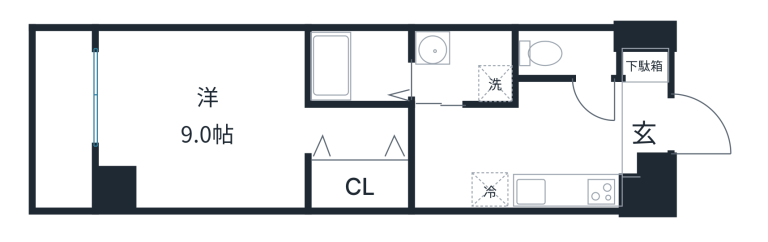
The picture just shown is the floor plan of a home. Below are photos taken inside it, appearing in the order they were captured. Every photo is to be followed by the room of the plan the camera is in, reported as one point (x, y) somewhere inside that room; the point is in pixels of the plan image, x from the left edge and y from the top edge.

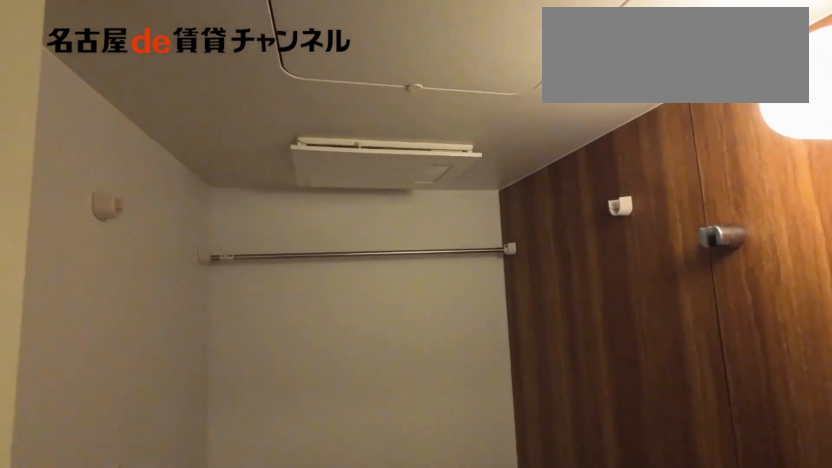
(359, 65)
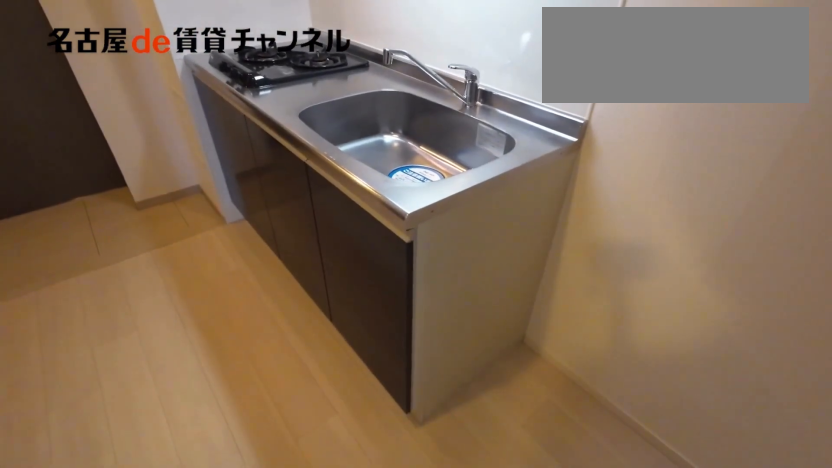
(548, 189)
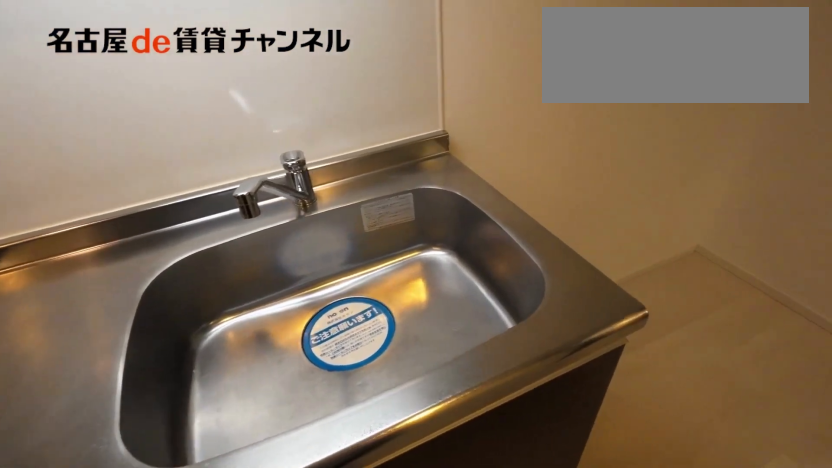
(548, 189)
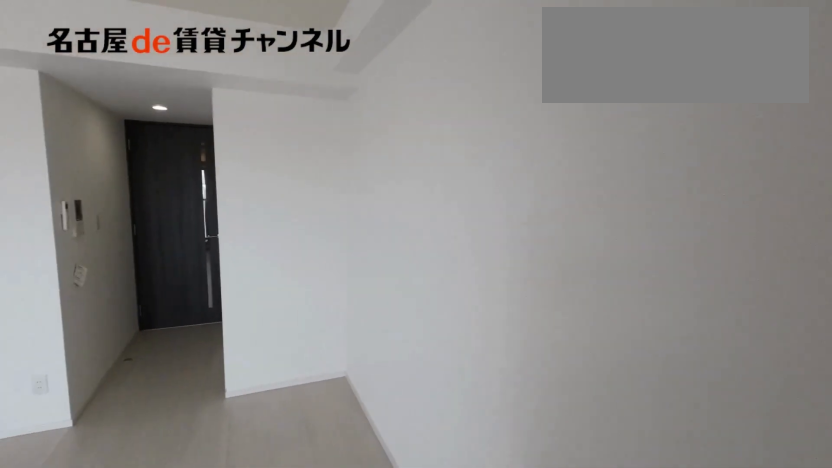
(198, 119)
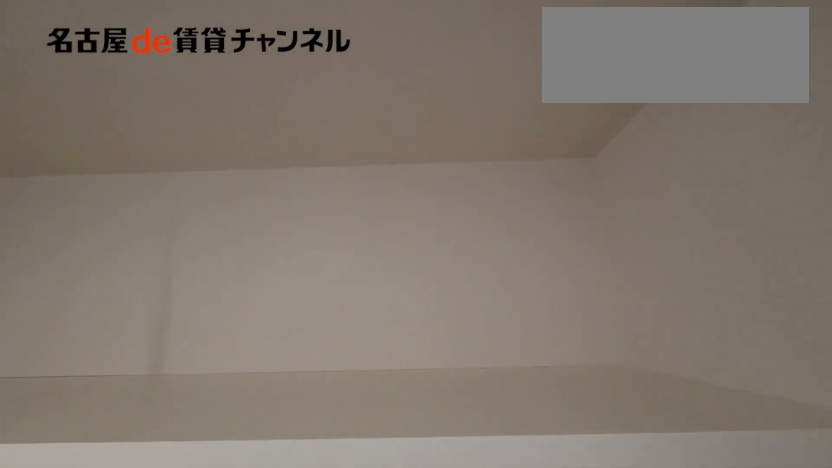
(361, 183)
